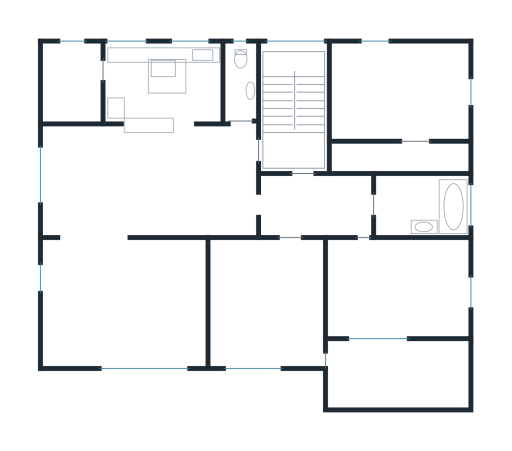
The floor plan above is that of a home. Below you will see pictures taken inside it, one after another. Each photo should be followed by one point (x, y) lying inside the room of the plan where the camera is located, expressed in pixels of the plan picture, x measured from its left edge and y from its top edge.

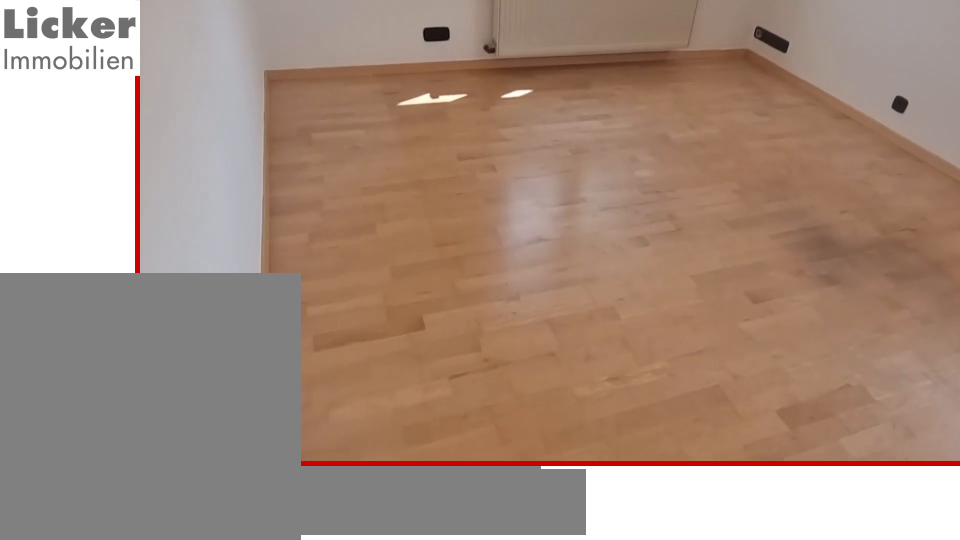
(406, 294)
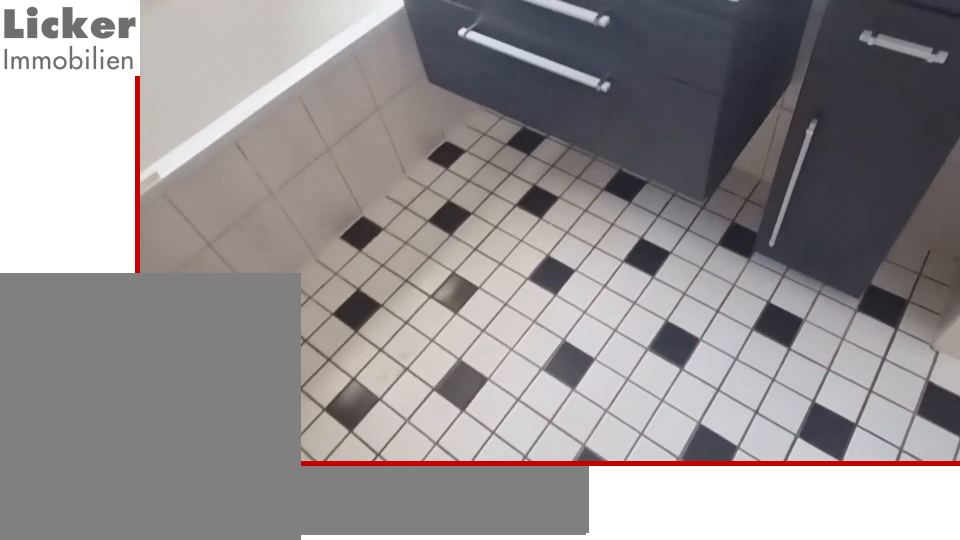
(418, 209)
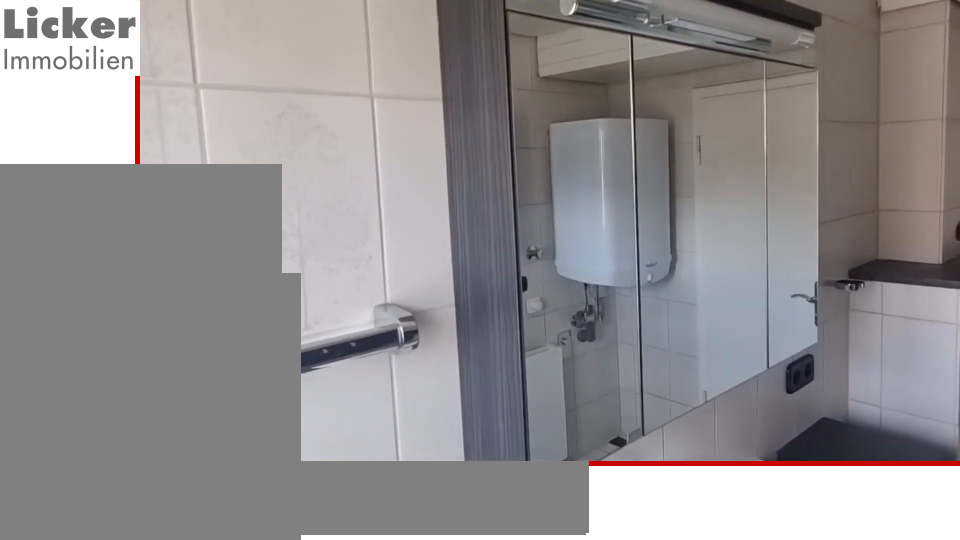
(418, 209)
